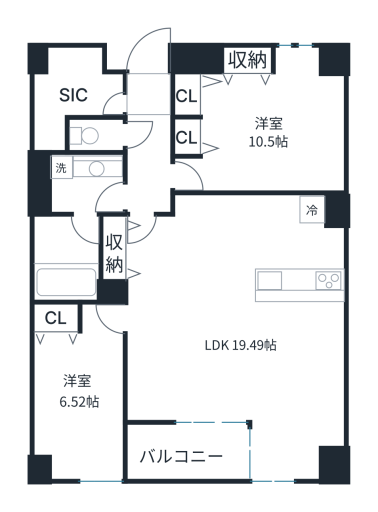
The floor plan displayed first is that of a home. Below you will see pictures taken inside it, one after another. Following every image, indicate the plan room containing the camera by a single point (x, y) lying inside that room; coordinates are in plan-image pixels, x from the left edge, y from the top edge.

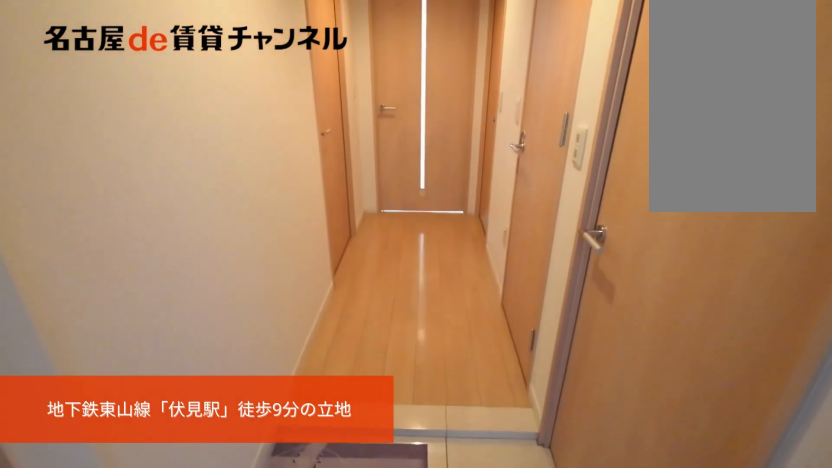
(147, 93)
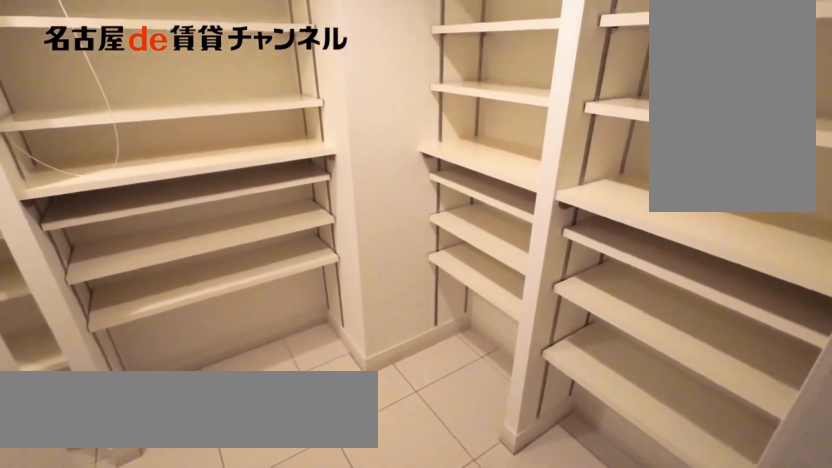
(76, 91)
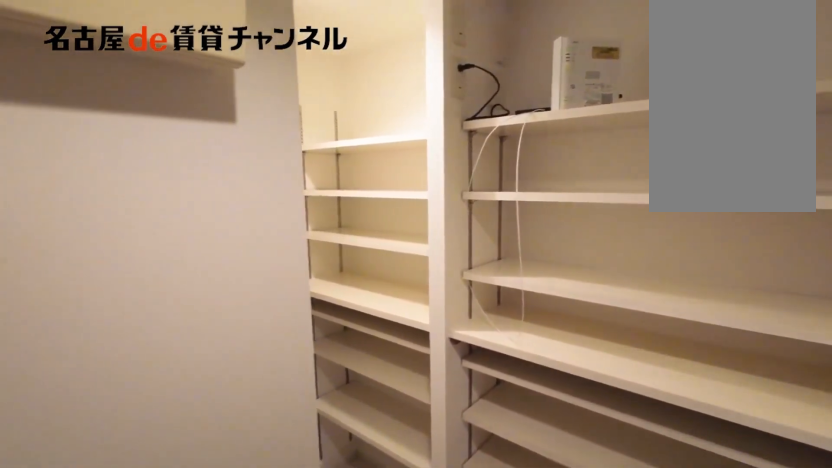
(76, 91)
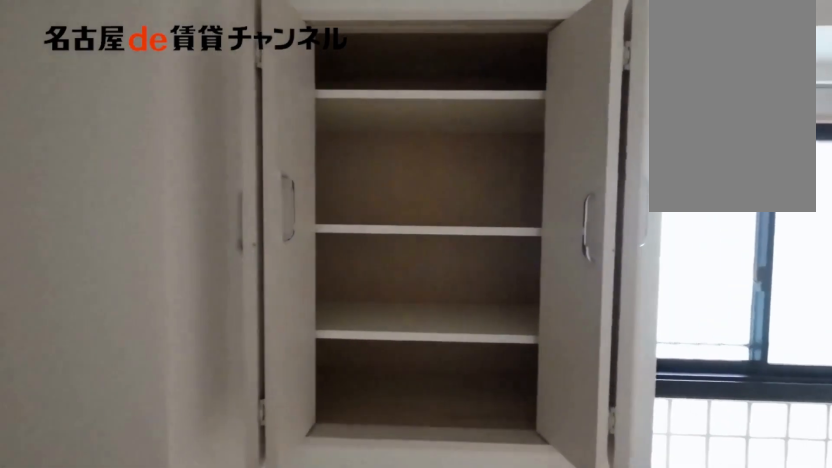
(257, 119)
